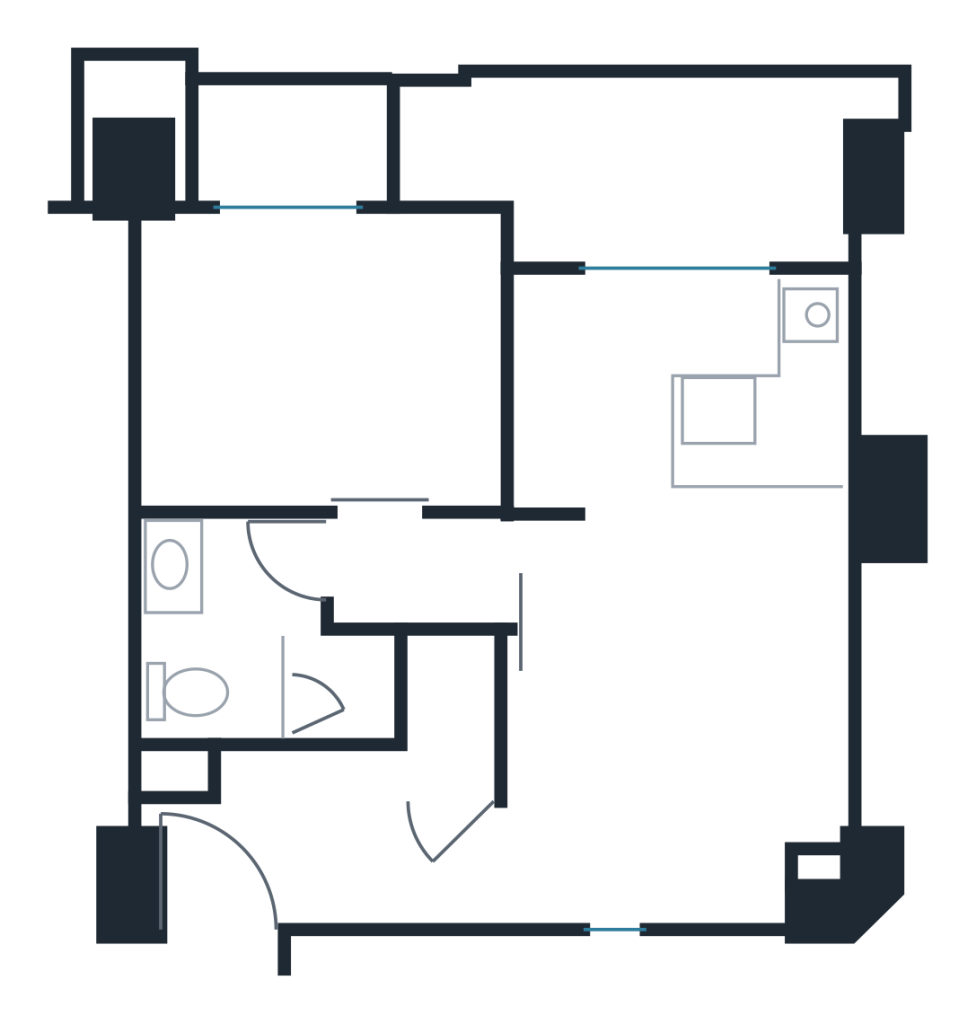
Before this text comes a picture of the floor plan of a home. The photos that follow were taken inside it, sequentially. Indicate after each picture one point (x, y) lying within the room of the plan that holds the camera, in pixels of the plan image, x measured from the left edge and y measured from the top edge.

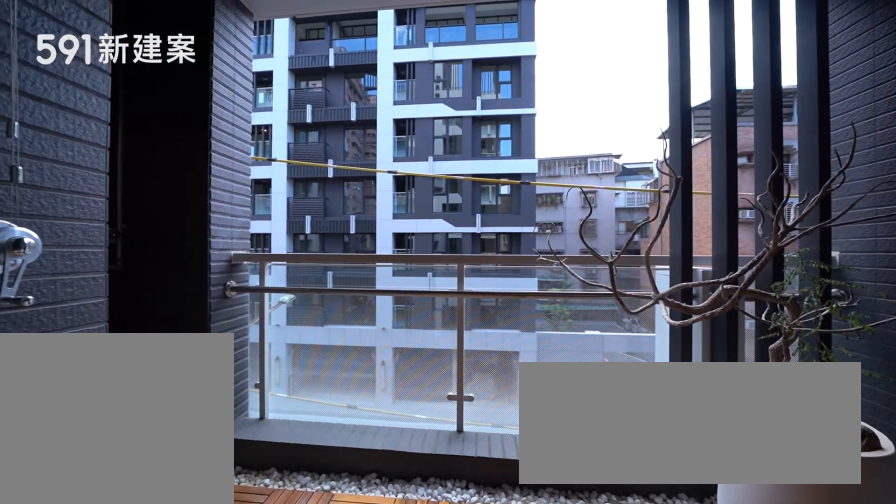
(638, 163)
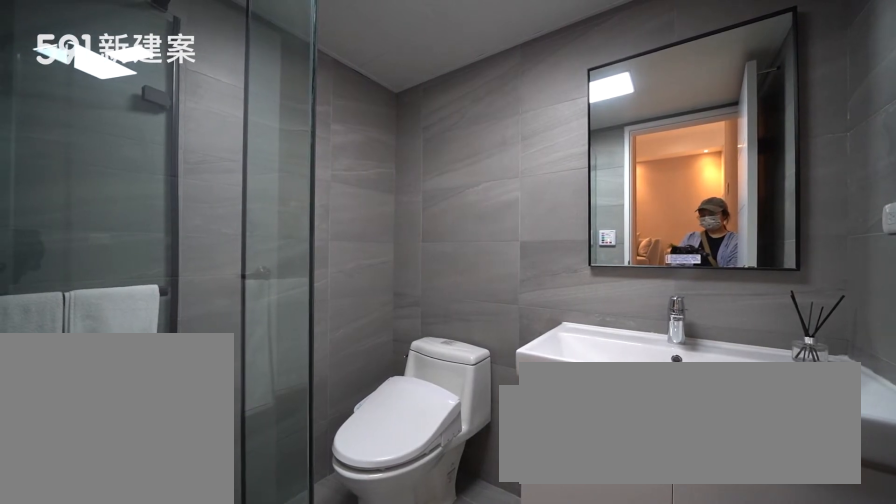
(253, 645)
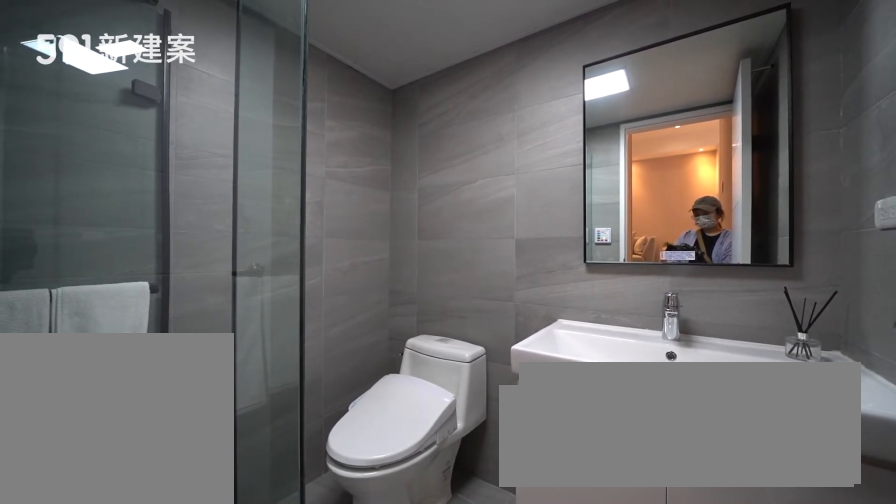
(253, 645)
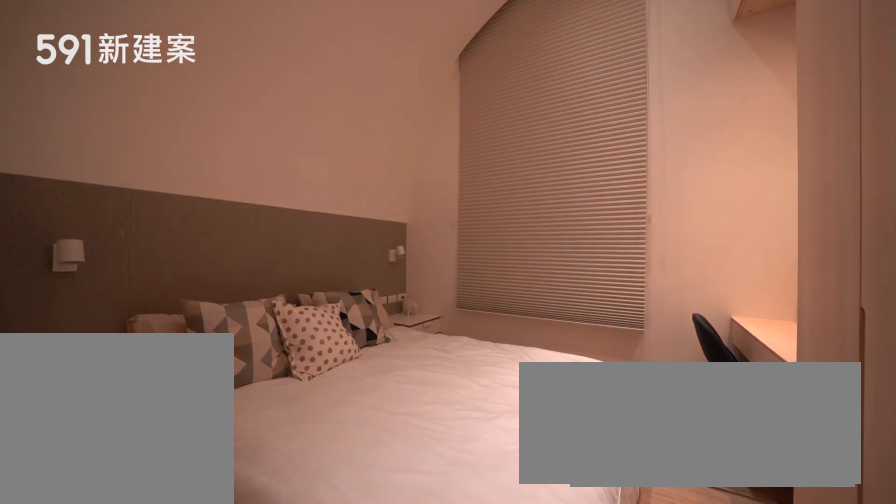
(320, 359)
